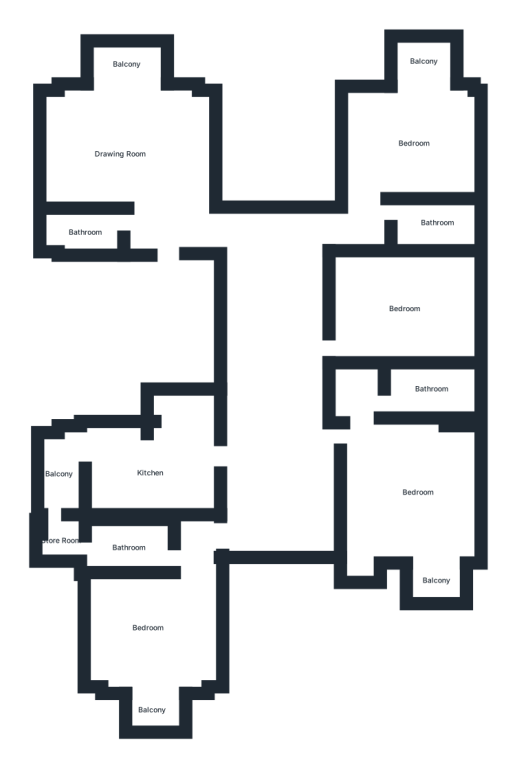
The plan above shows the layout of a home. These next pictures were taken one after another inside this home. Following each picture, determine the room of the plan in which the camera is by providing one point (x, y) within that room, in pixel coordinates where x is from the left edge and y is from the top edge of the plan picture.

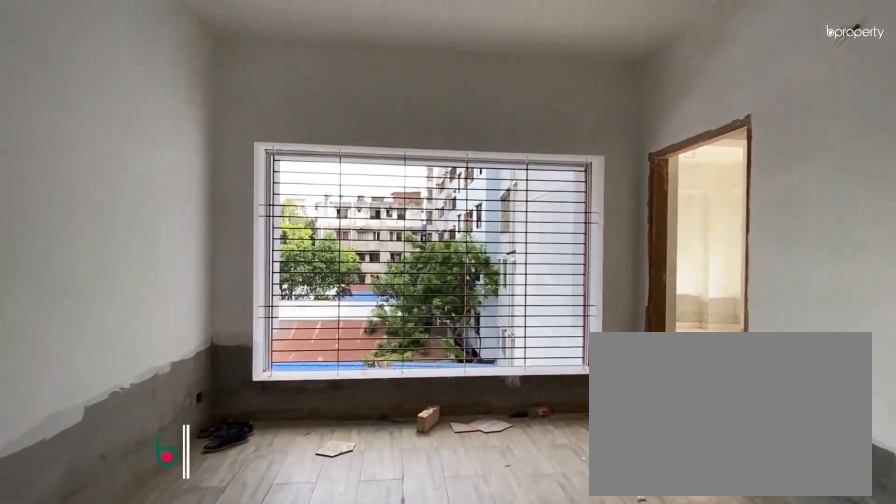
(278, 393)
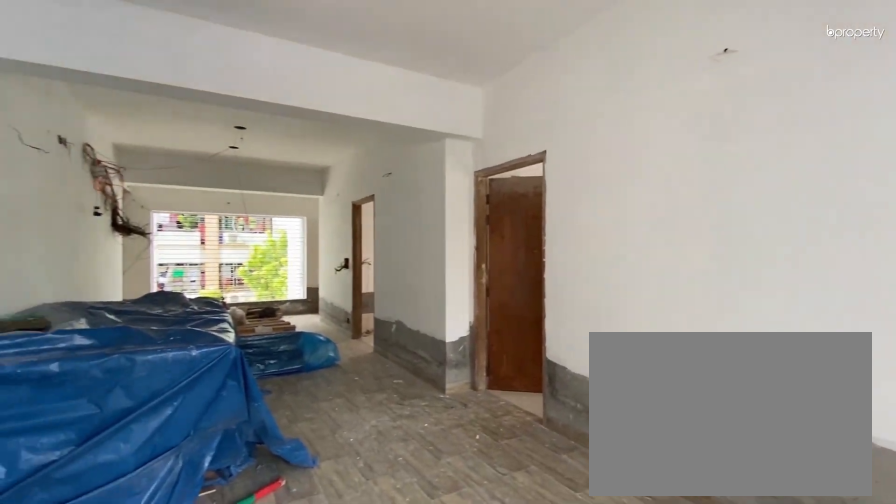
(278, 393)
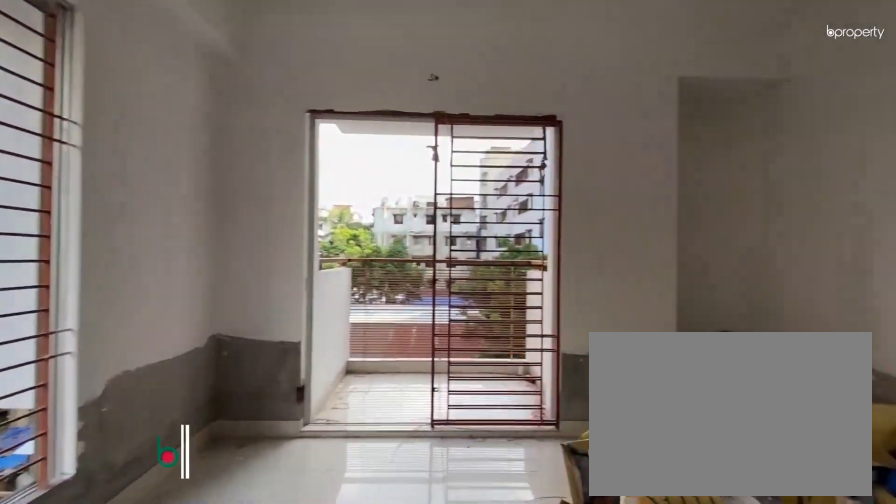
(416, 497)
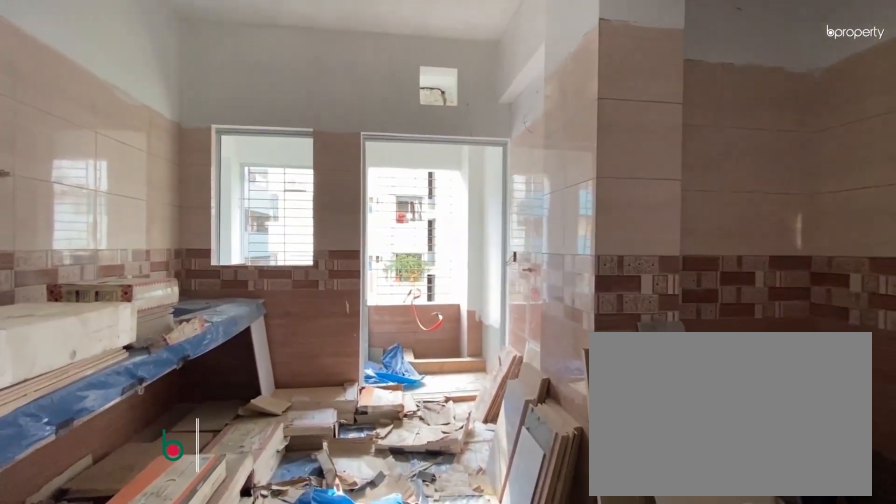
(147, 477)
